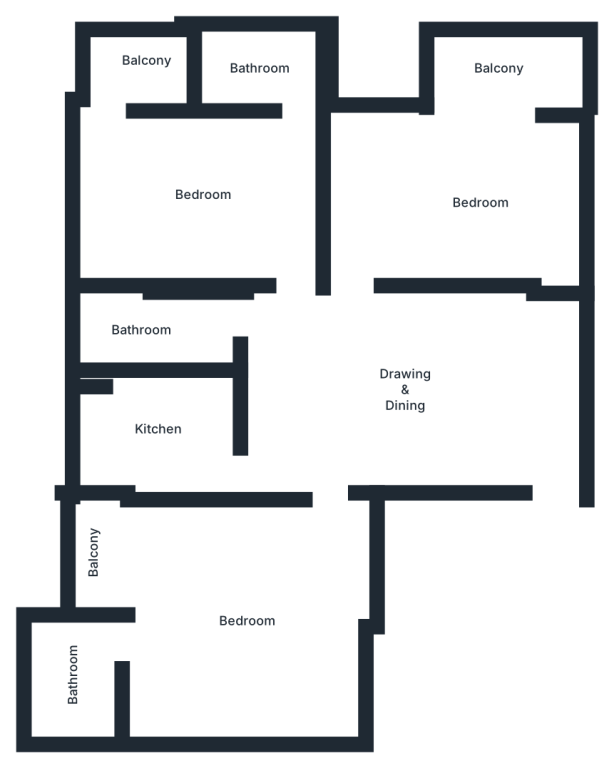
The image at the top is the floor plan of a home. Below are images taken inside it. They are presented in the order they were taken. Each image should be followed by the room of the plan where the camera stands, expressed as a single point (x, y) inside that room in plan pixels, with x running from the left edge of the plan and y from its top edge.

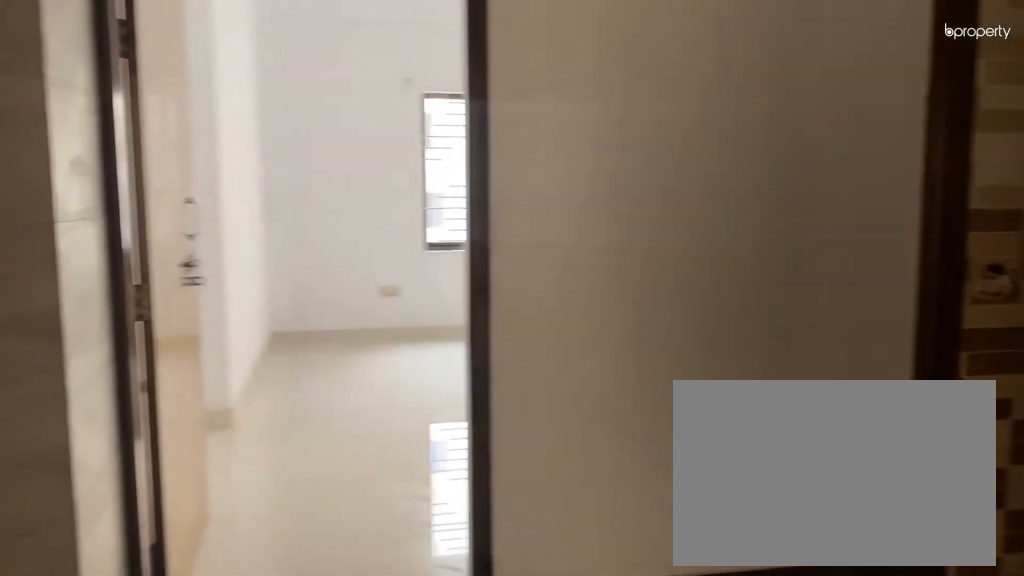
(407, 373)
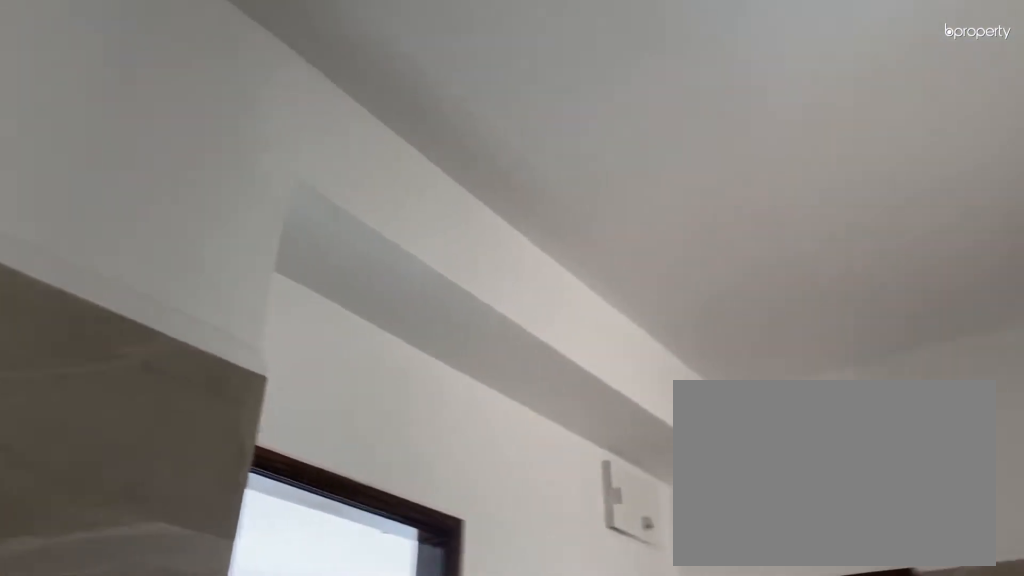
(407, 373)
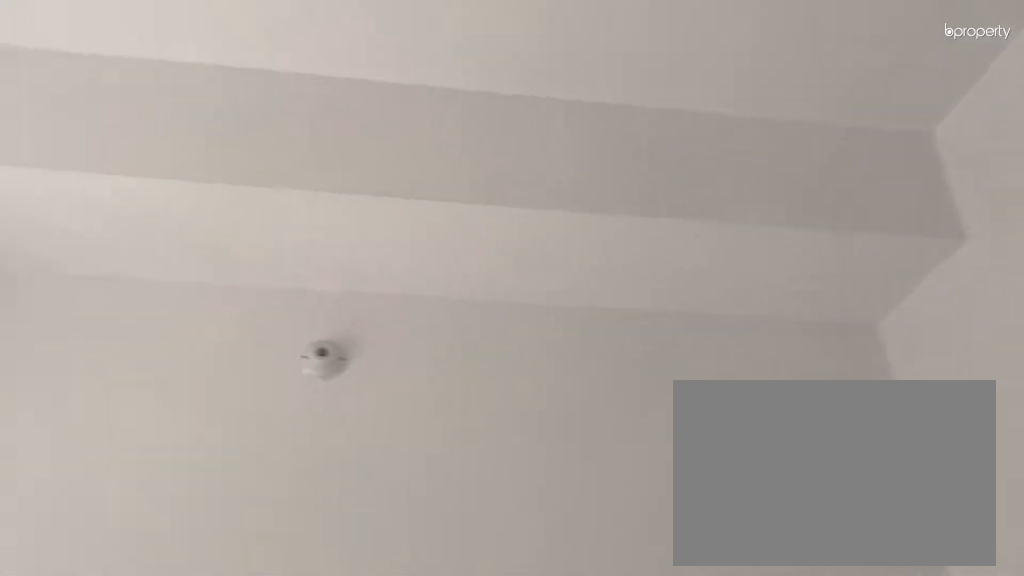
(485, 199)
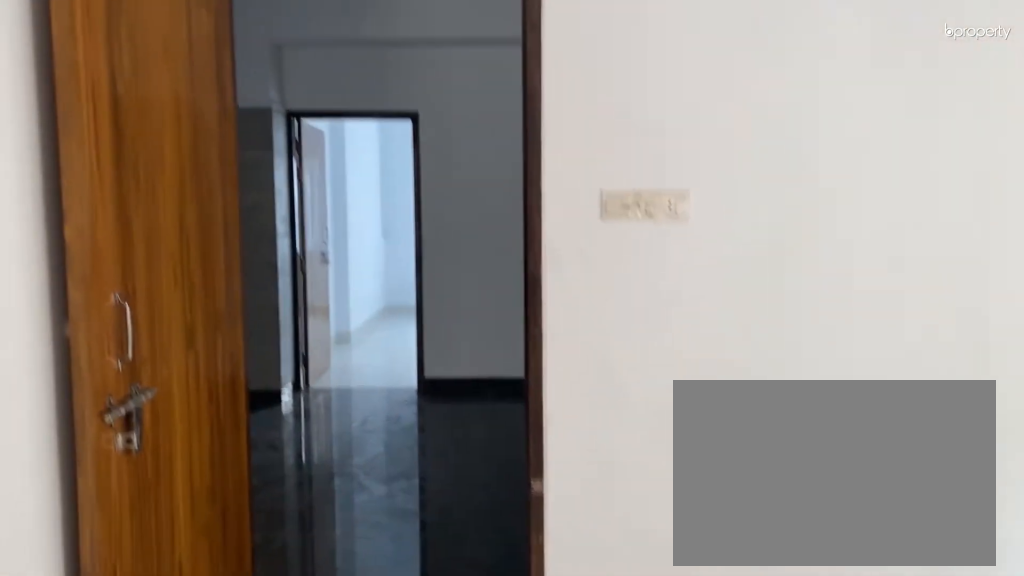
(210, 190)
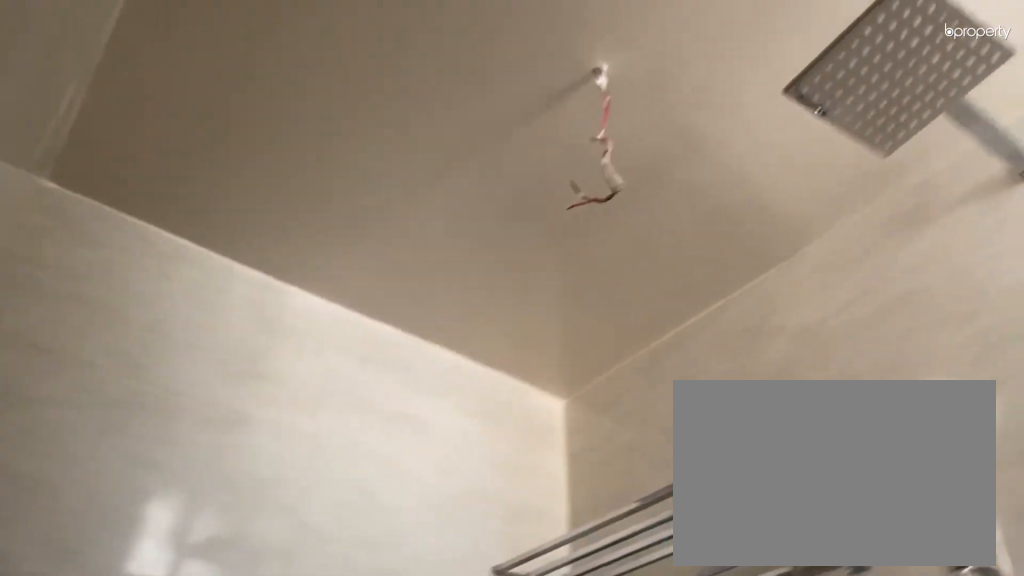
(259, 63)
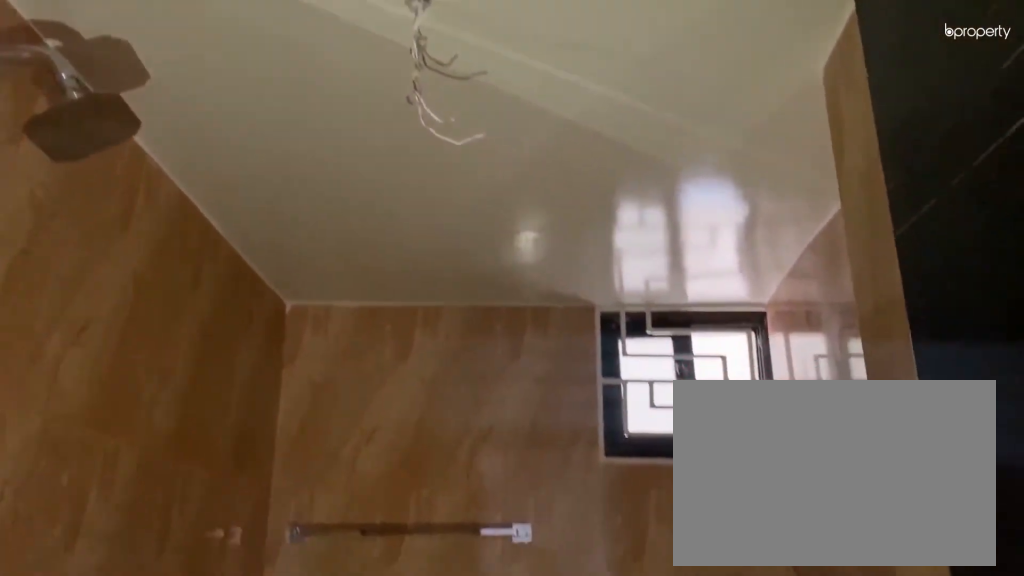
(157, 329)
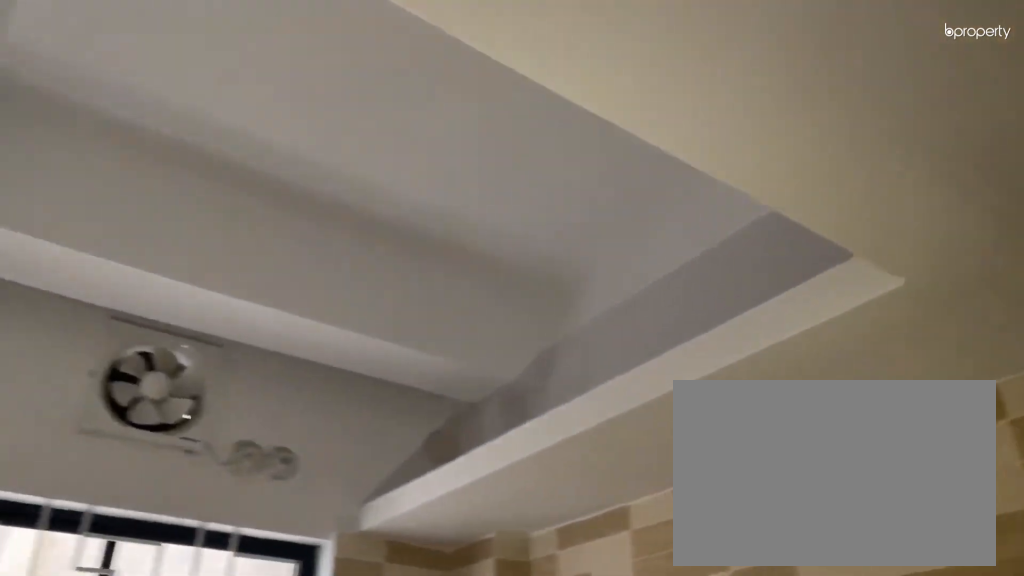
(157, 422)
